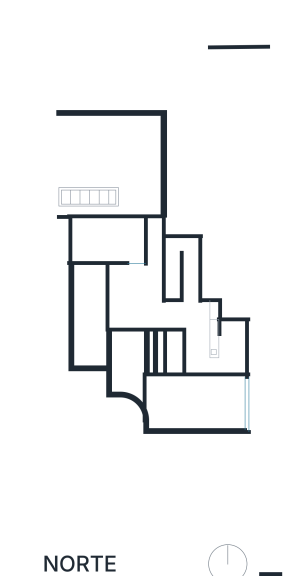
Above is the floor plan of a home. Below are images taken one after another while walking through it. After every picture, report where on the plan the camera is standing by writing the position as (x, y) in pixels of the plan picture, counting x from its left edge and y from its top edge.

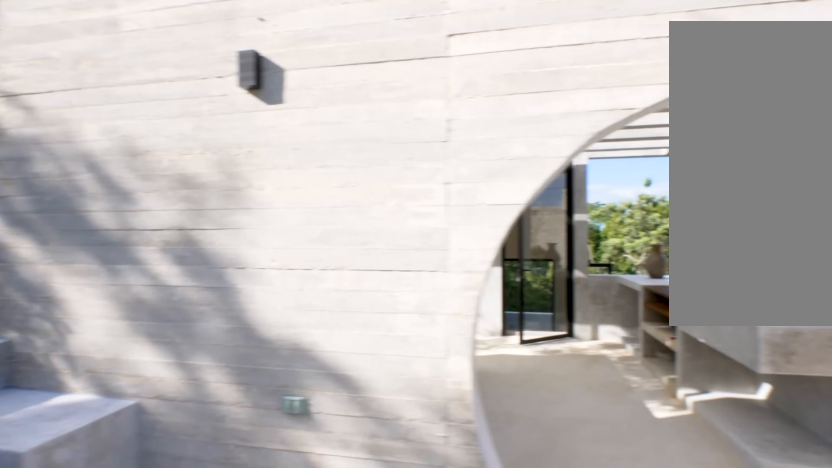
(167, 424)
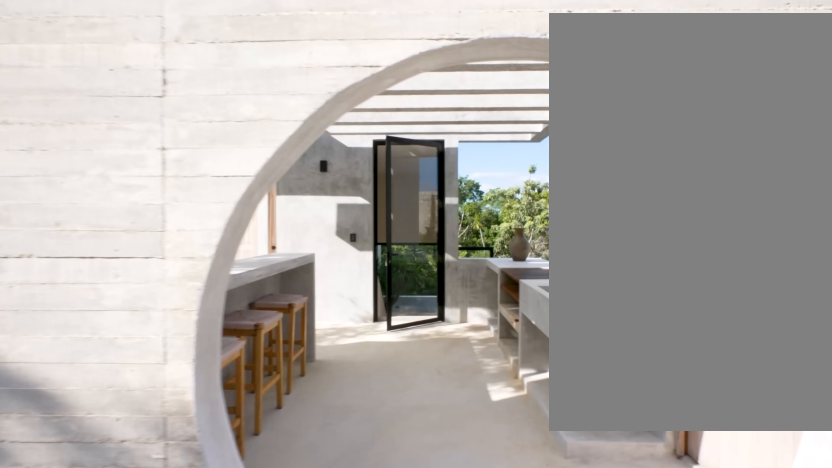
(172, 421)
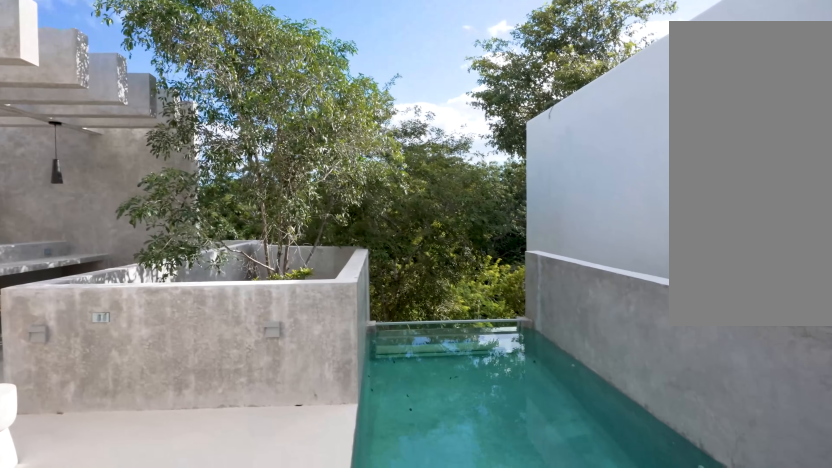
(118, 304)
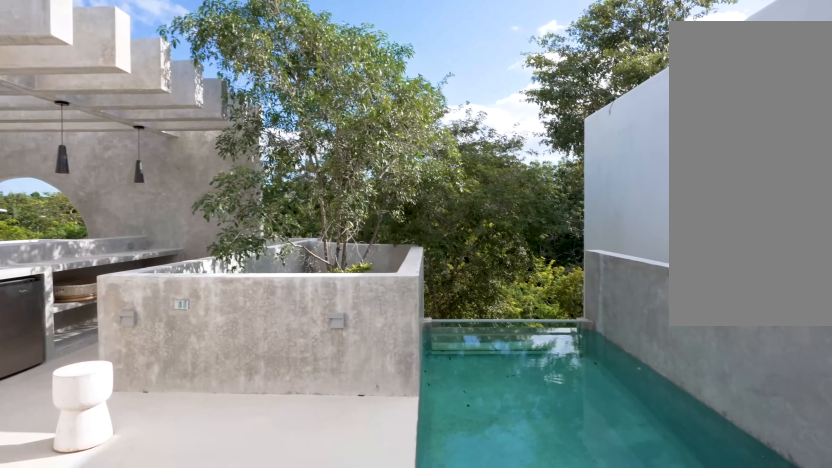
(123, 275)
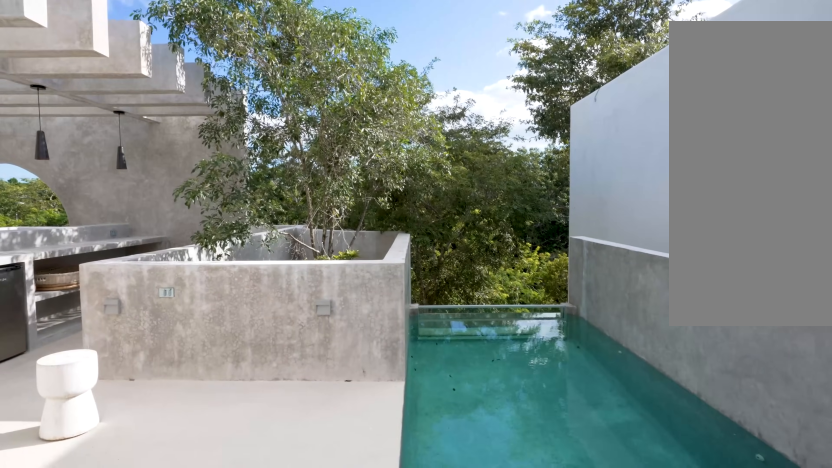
(123, 275)
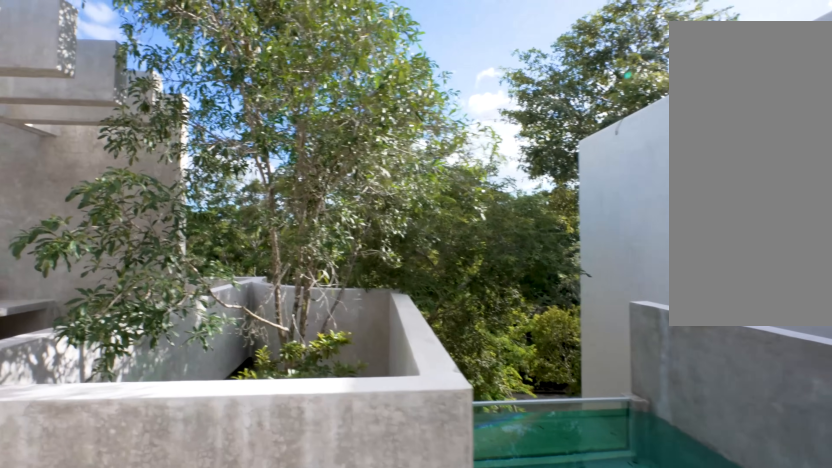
(124, 275)
